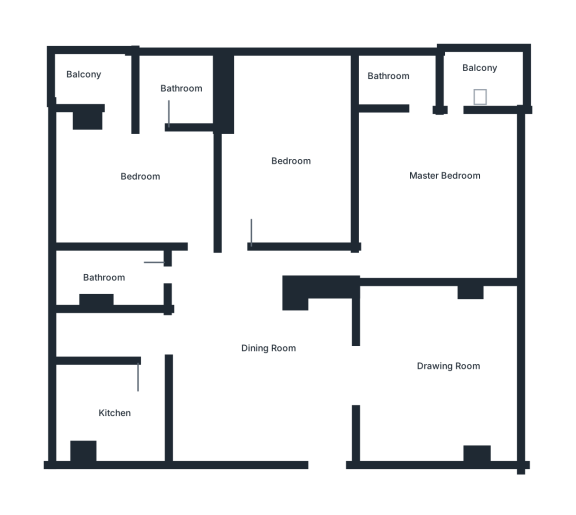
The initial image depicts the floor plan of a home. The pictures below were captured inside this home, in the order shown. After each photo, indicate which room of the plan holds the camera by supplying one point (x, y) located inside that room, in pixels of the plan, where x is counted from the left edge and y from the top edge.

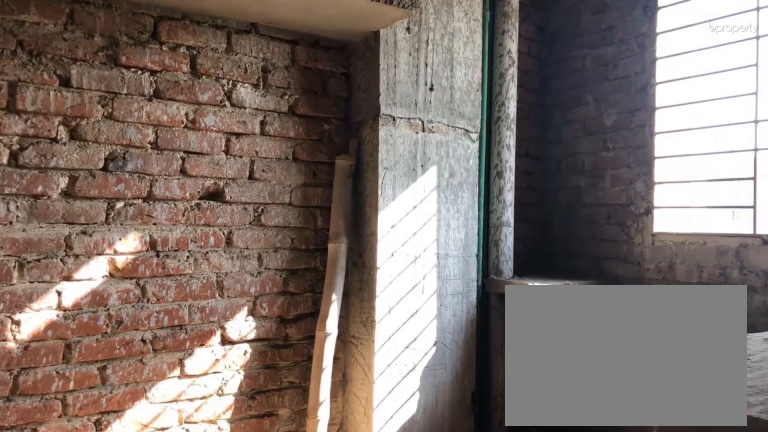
(106, 415)
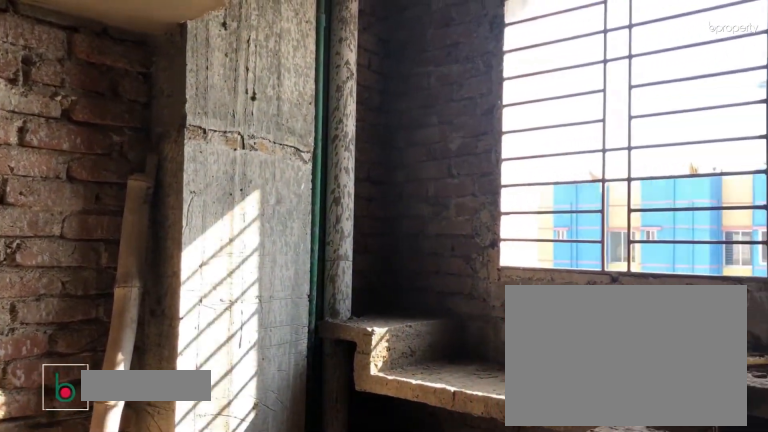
(106, 415)
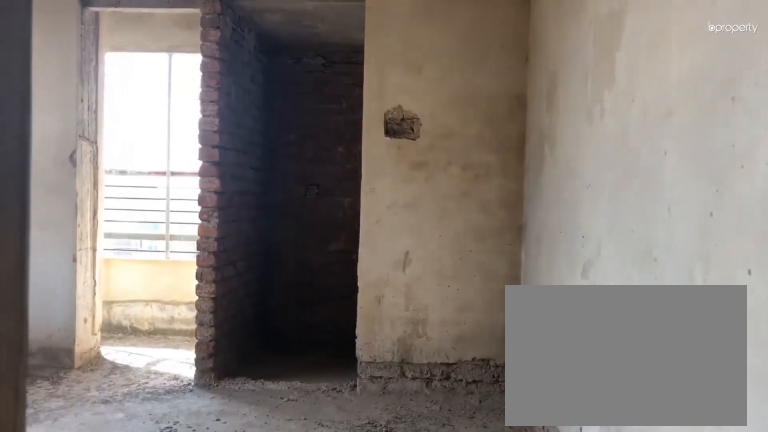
(186, 220)
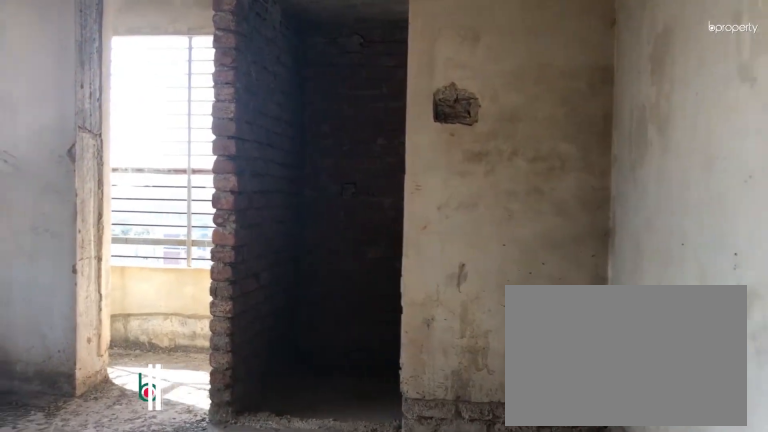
(145, 166)
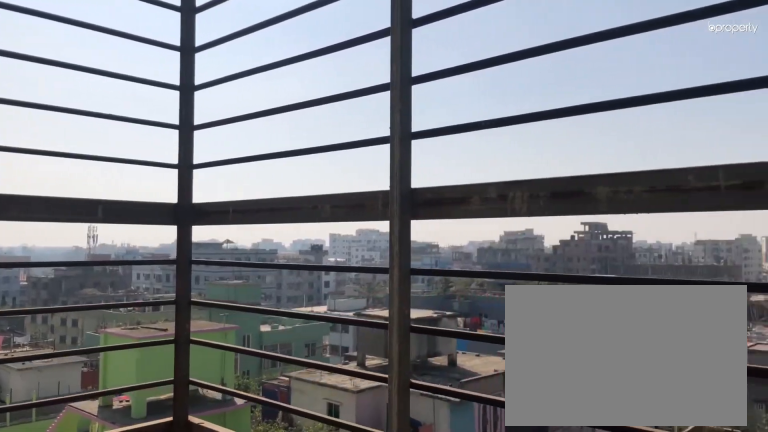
(95, 80)
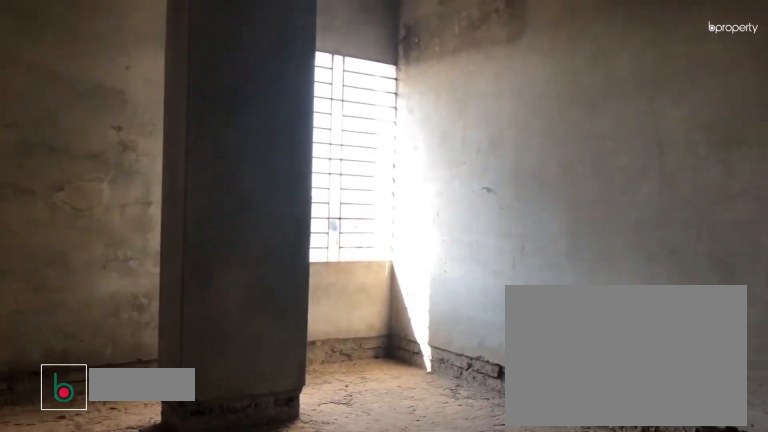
(300, 151)
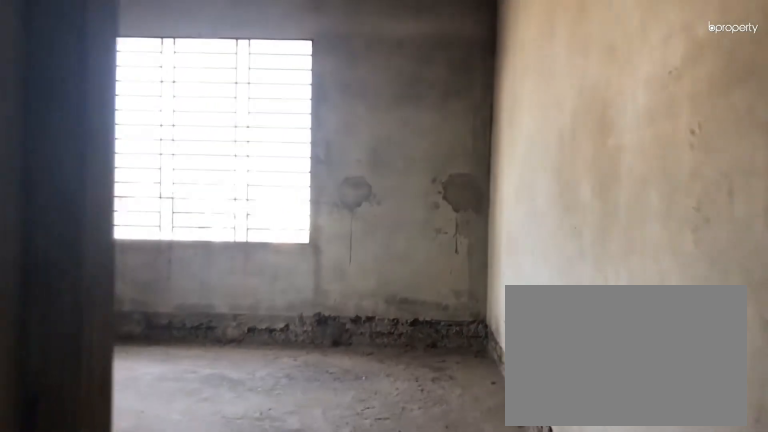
(379, 252)
